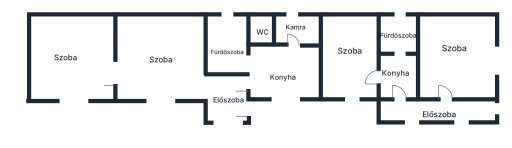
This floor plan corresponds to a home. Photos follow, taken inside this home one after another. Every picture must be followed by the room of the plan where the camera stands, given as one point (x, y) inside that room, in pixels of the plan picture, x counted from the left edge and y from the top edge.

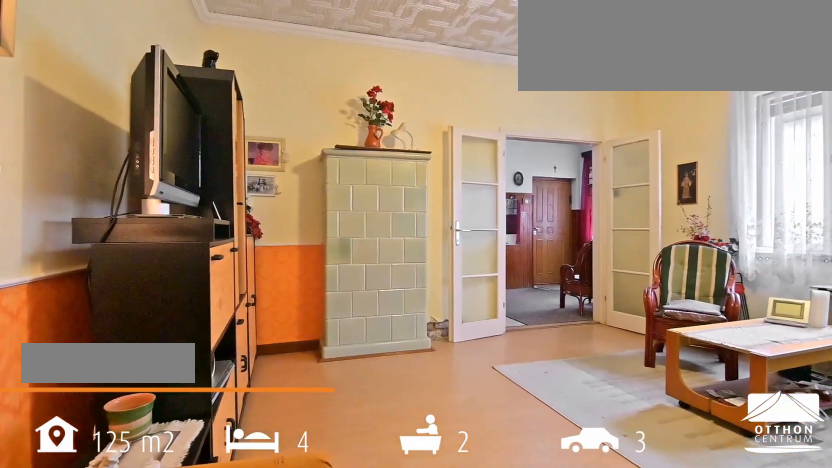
(162, 59)
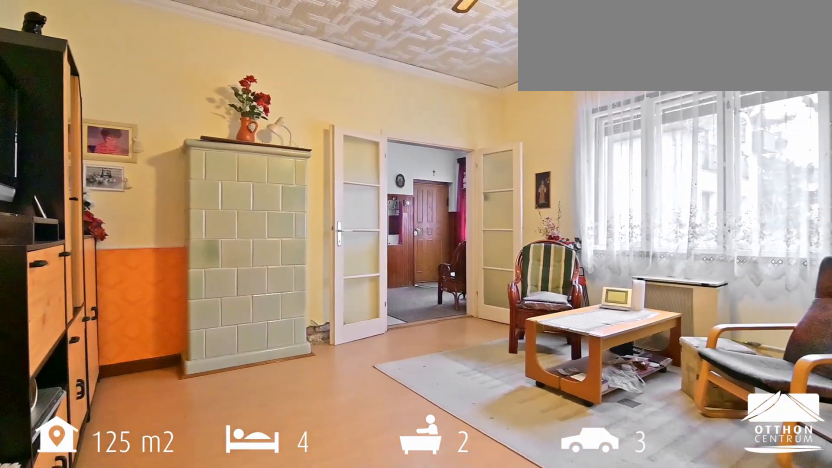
(162, 59)
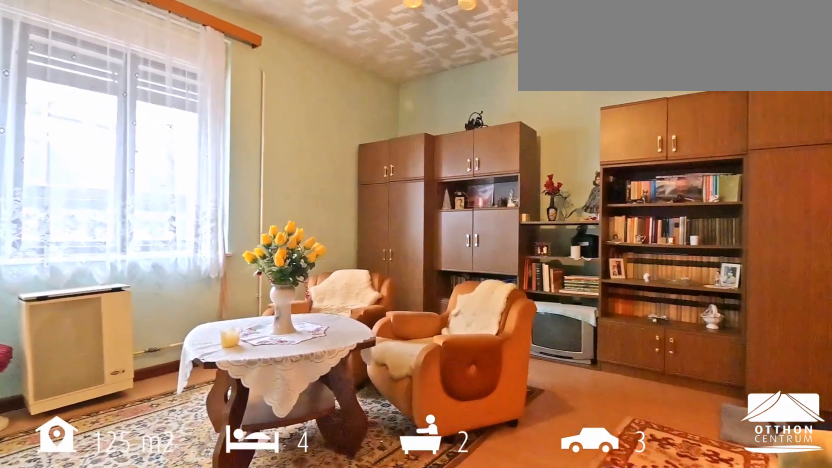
(67, 59)
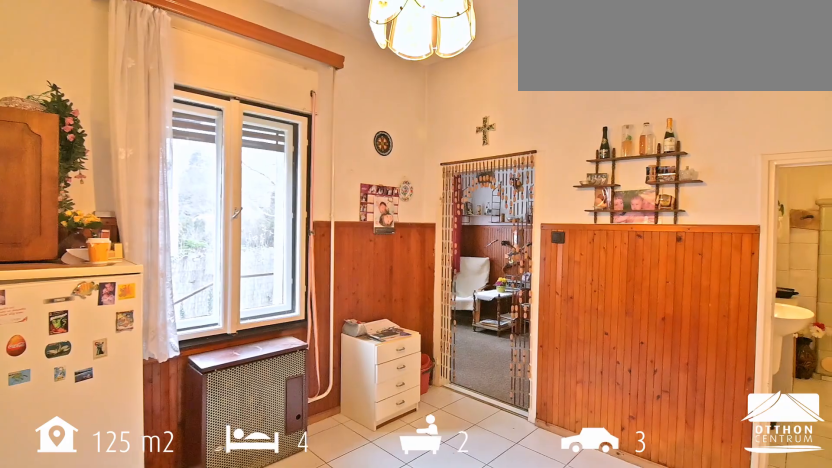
(282, 80)
